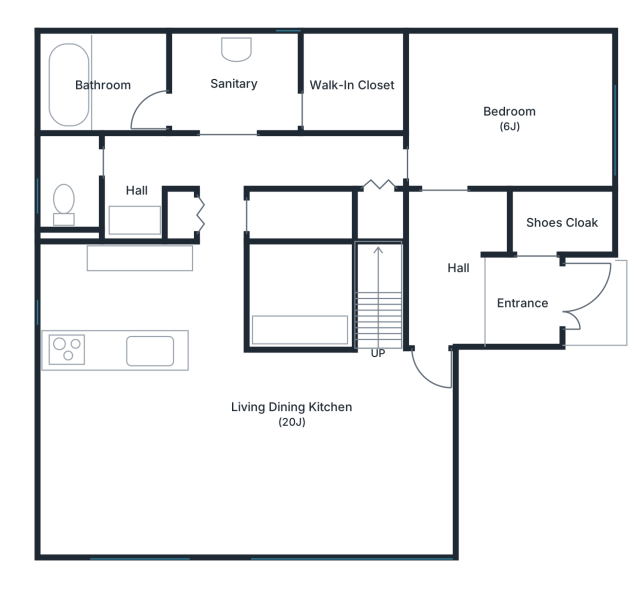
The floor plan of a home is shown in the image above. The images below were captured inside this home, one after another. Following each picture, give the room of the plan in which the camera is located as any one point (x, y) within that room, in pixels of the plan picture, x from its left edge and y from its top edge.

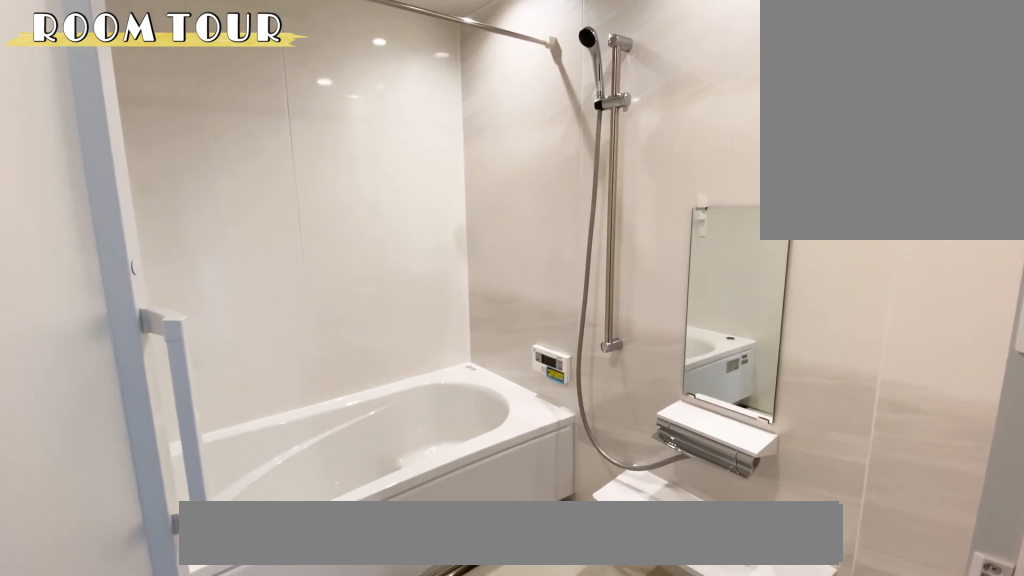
(100, 91)
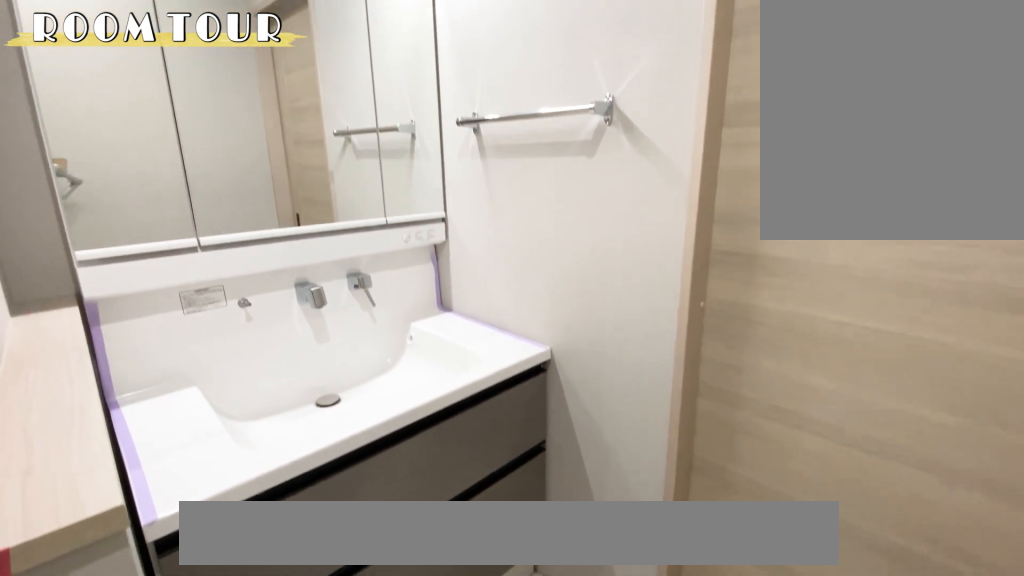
(141, 180)
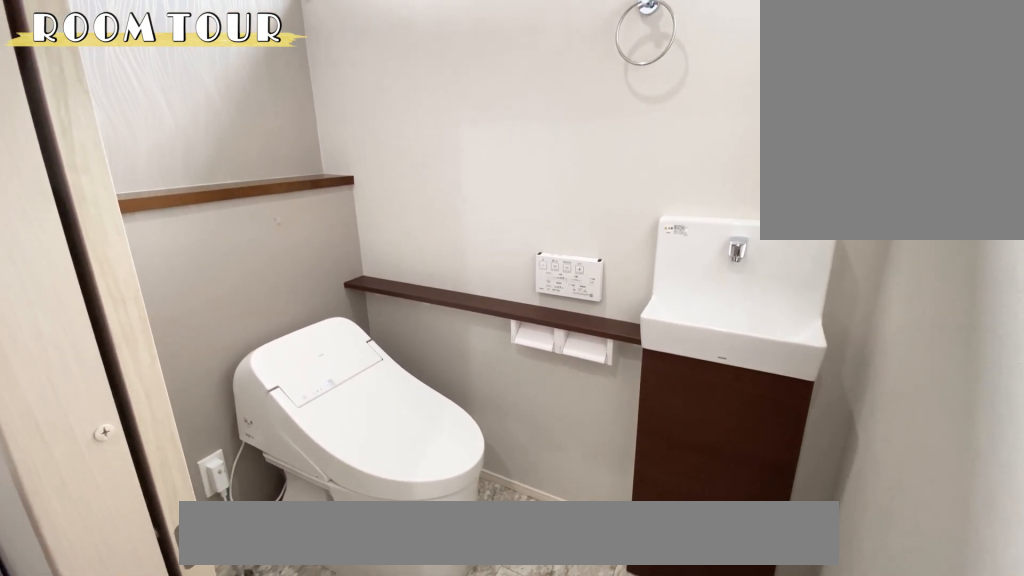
(78, 180)
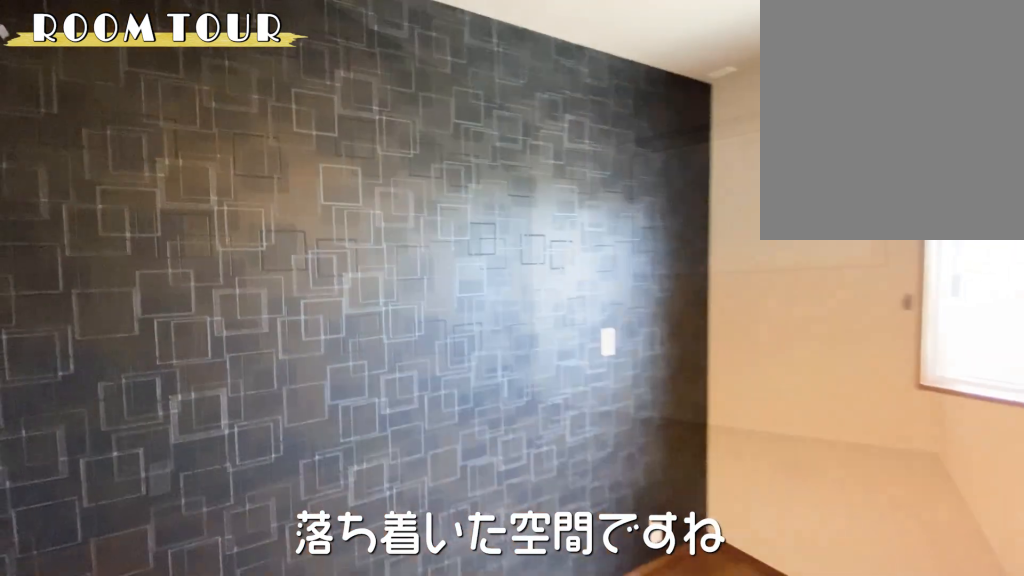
(512, 114)
